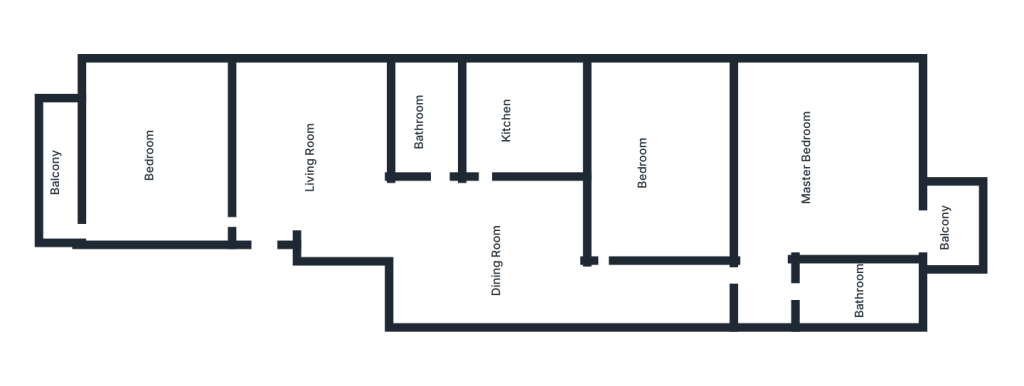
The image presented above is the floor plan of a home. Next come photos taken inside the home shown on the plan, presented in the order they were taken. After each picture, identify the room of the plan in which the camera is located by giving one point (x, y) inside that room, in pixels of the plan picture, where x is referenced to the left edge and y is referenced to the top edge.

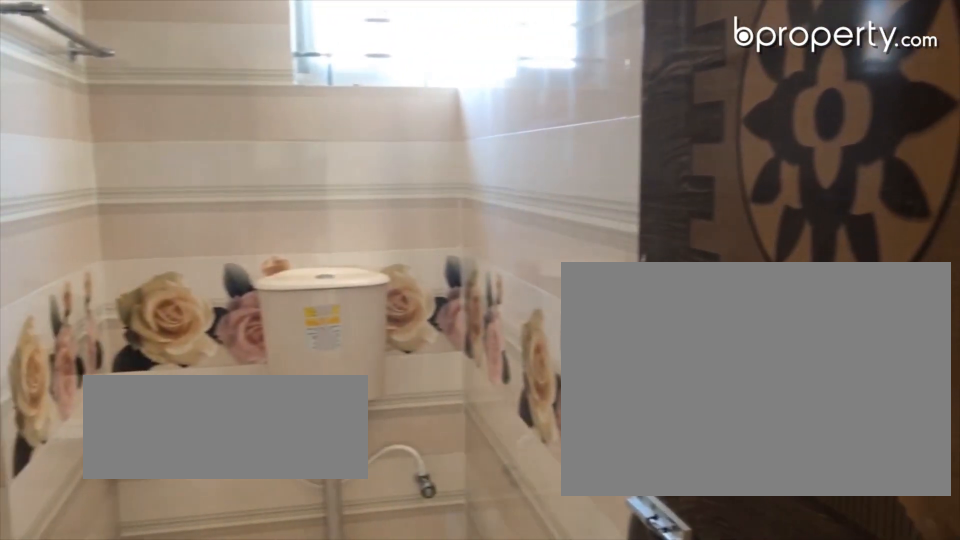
(424, 109)
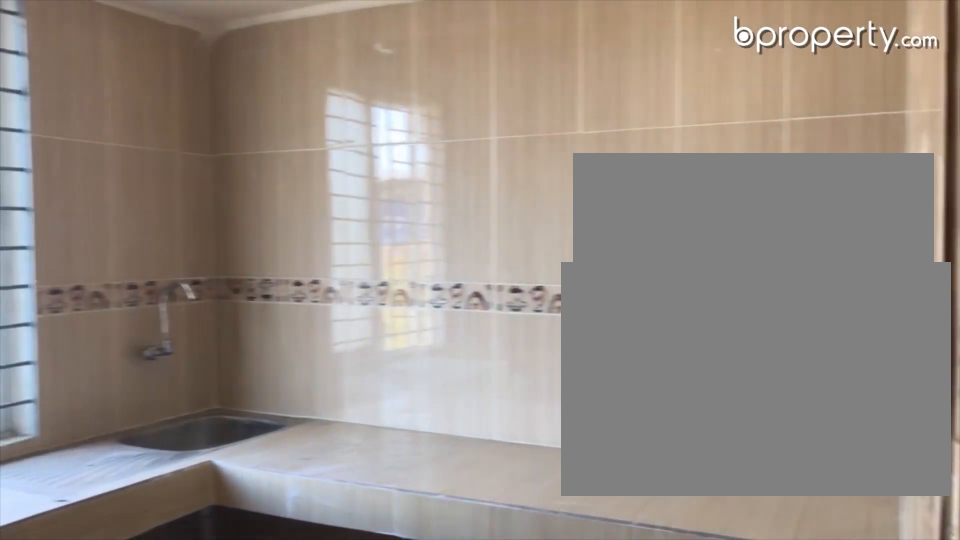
(506, 122)
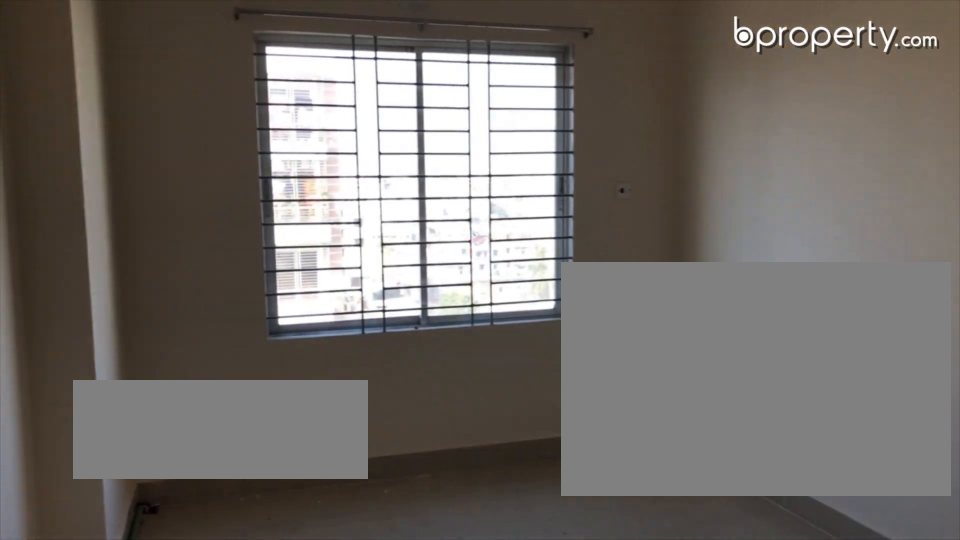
(668, 154)
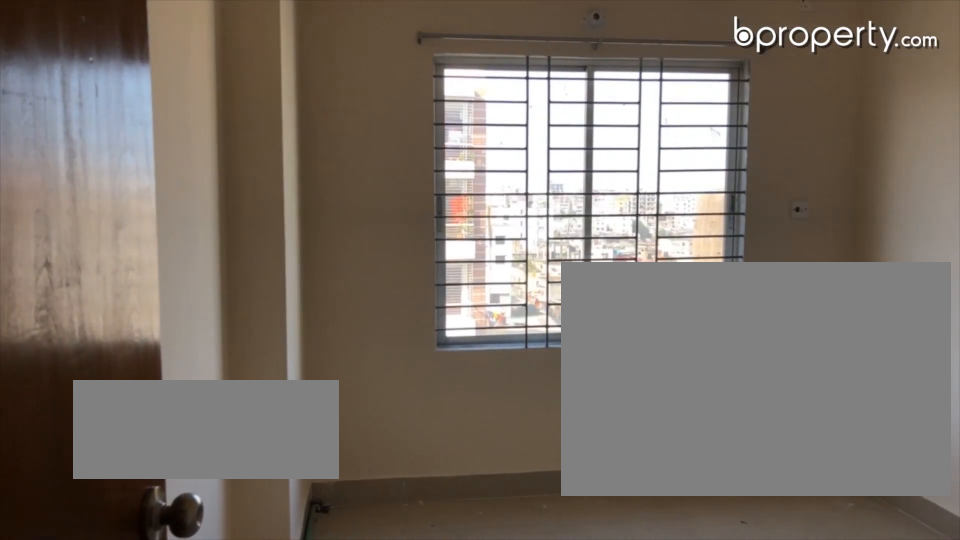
(668, 154)
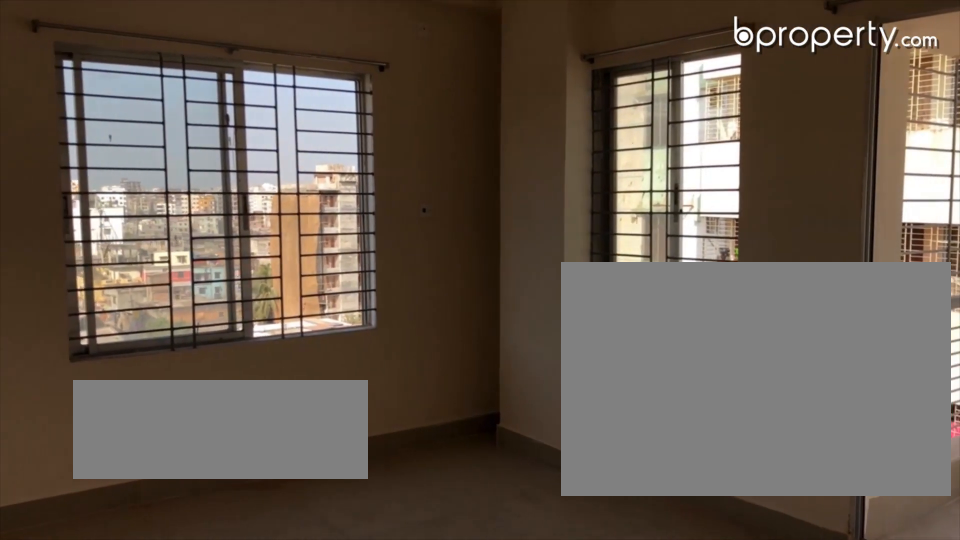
(839, 171)
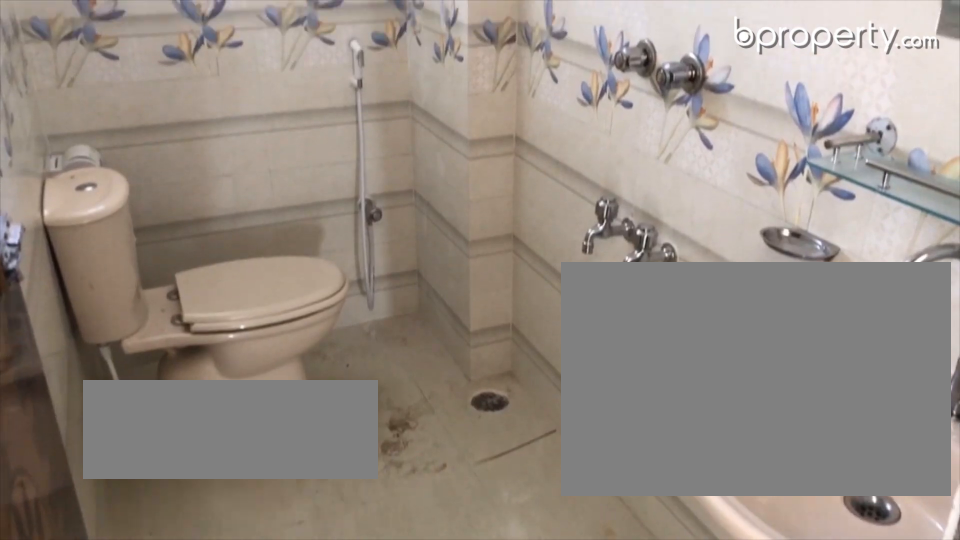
(839, 293)
